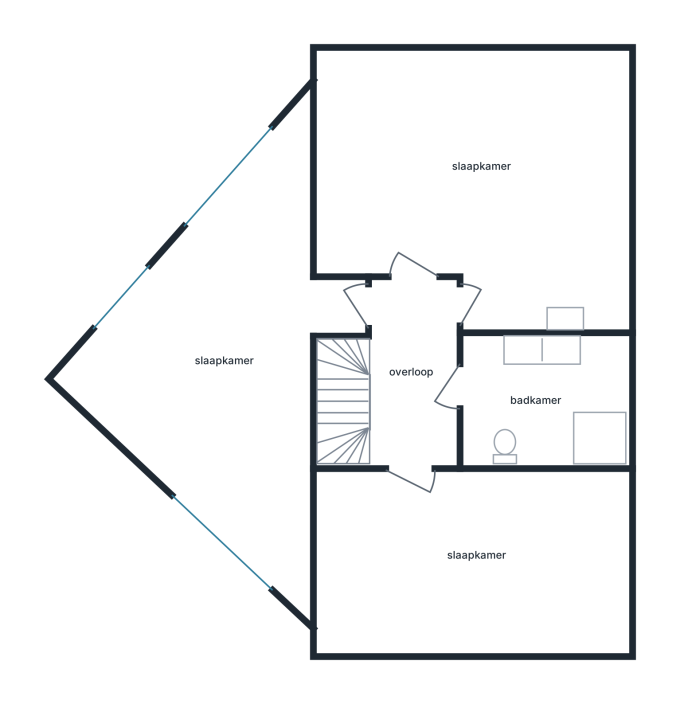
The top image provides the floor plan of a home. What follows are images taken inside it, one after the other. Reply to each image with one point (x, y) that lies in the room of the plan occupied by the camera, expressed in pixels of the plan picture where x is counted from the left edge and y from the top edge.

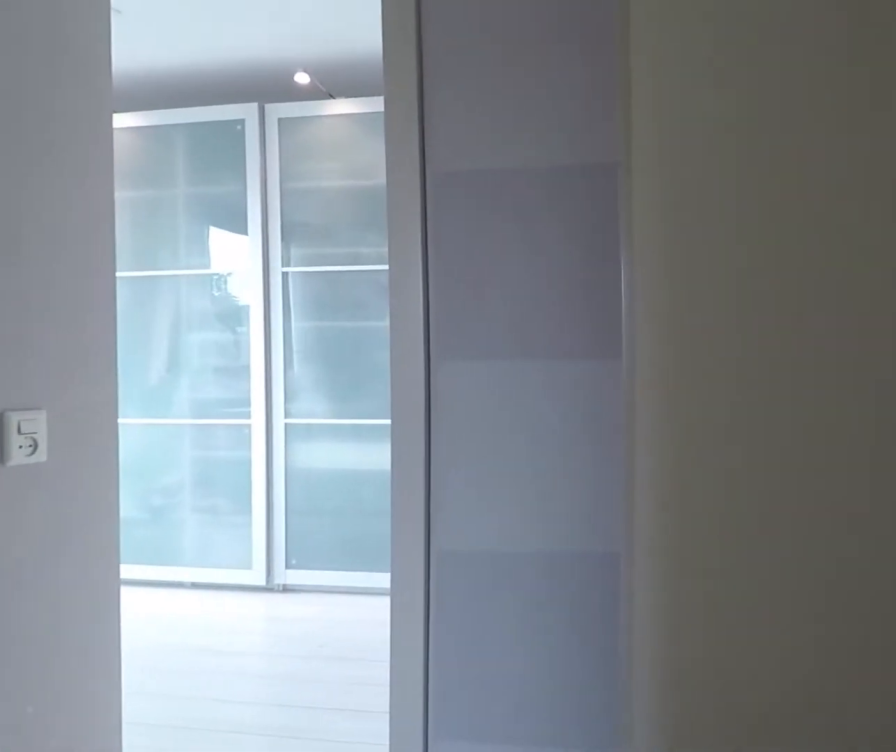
(443, 440)
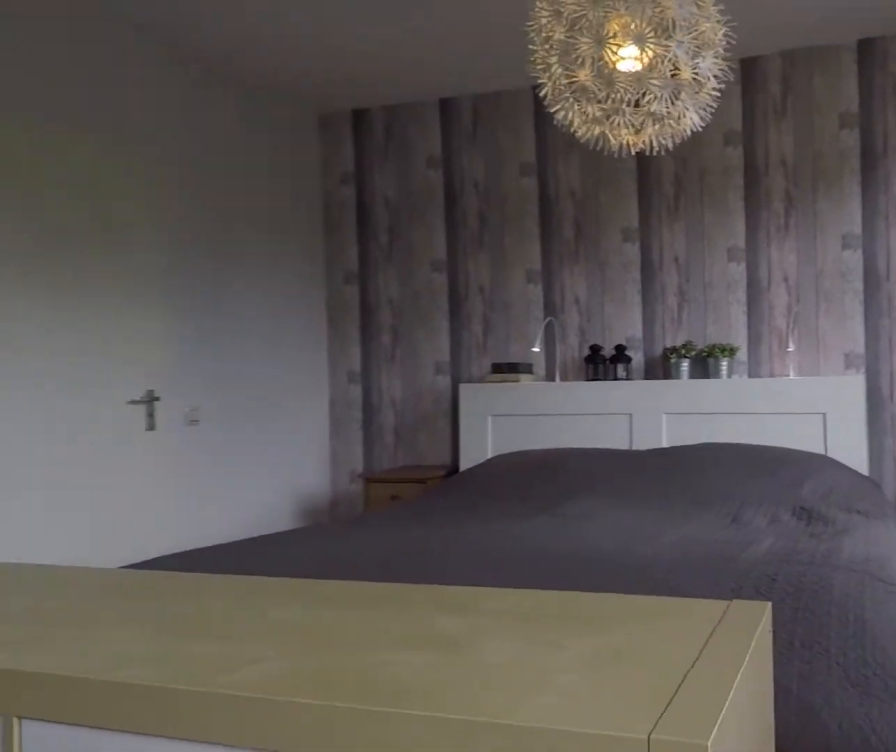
(624, 192)
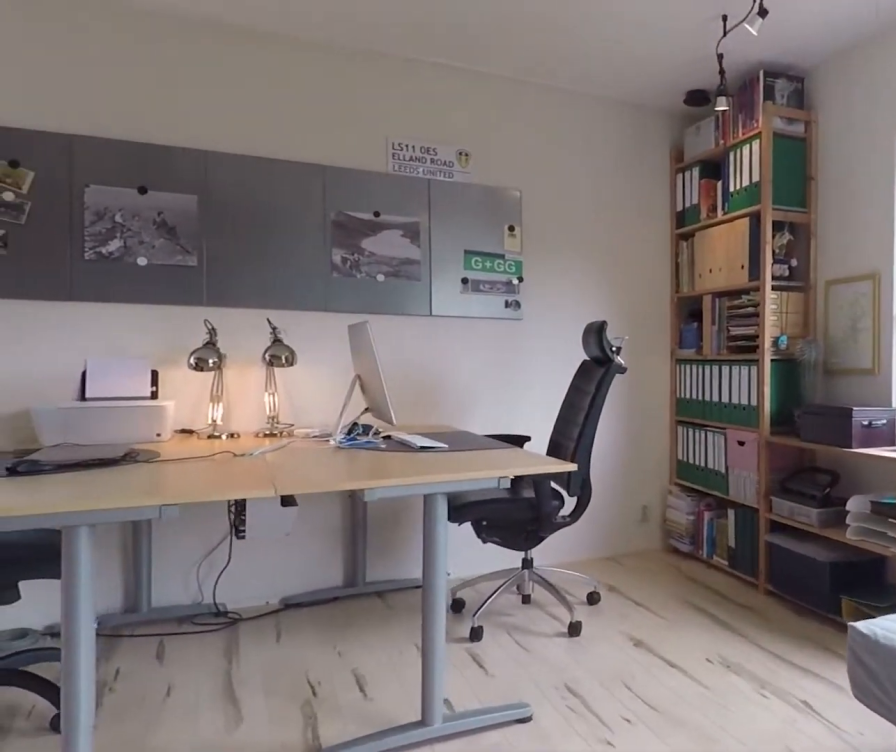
(235, 481)
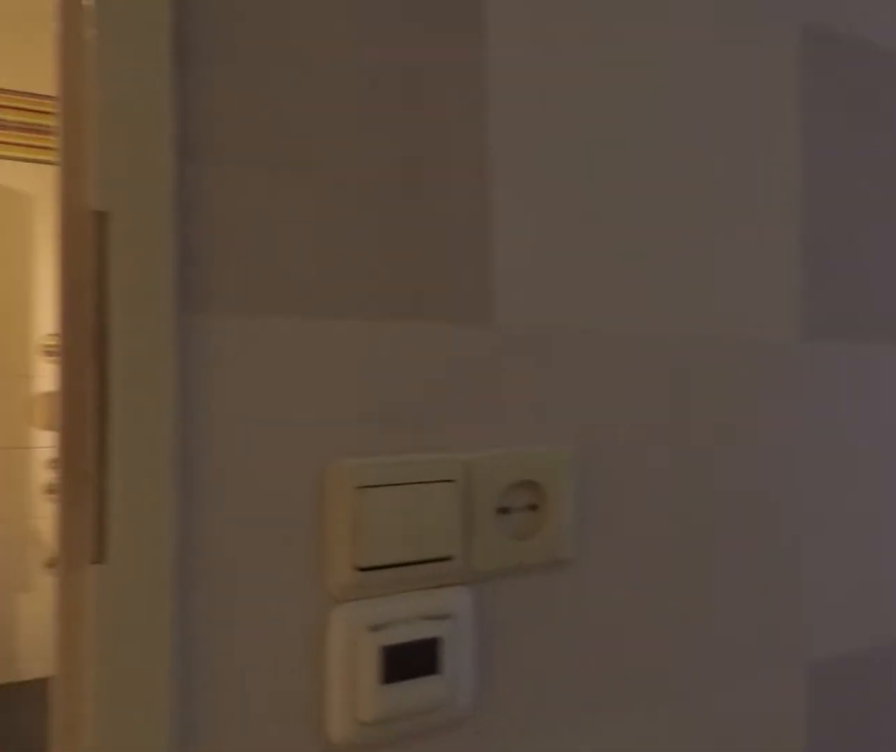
(443, 443)
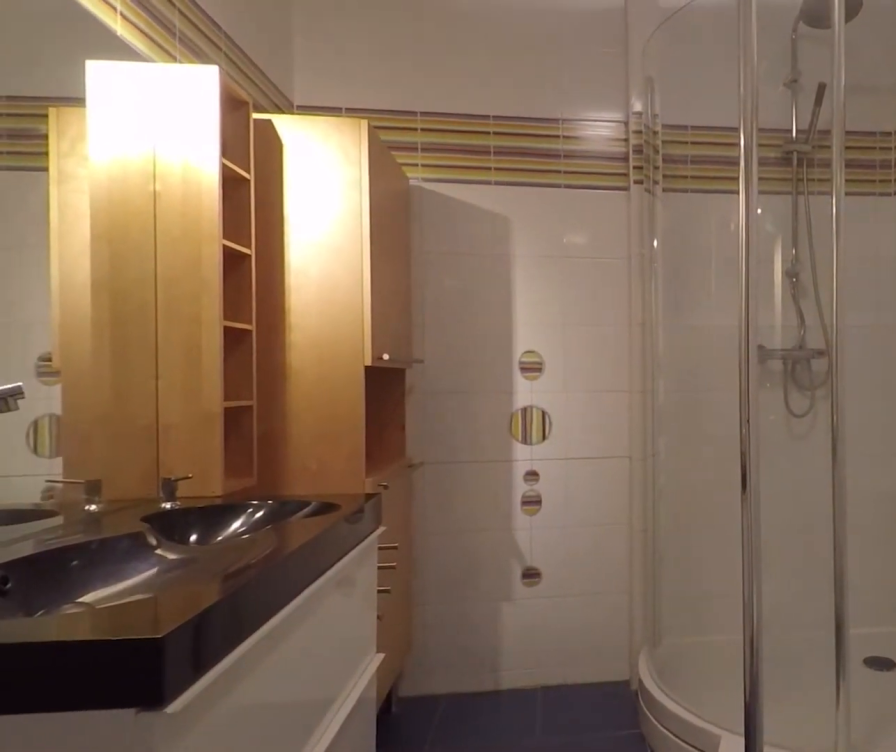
(546, 400)
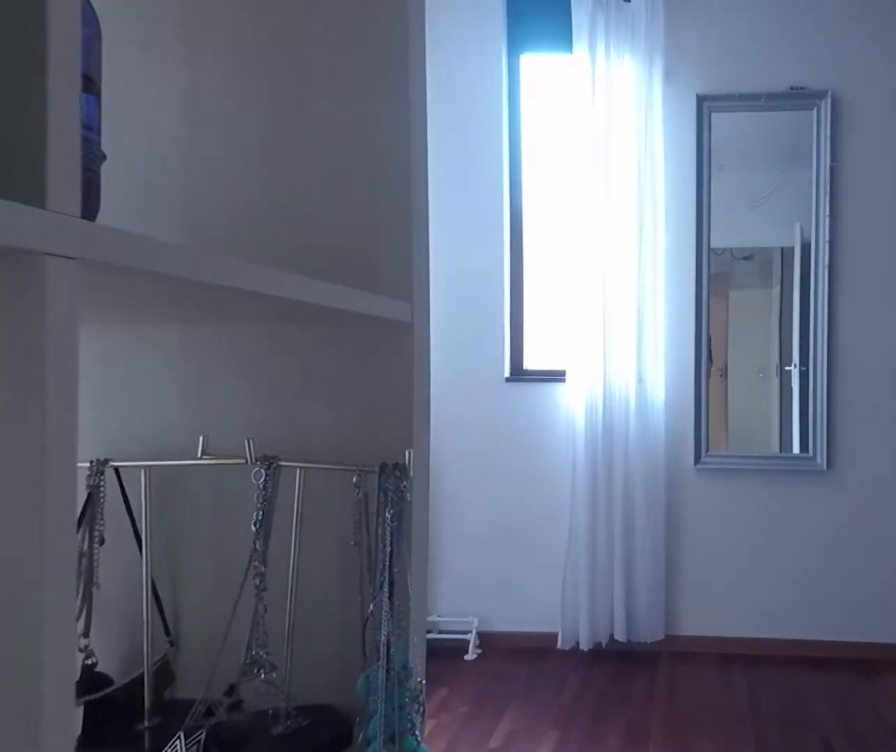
(472, 561)
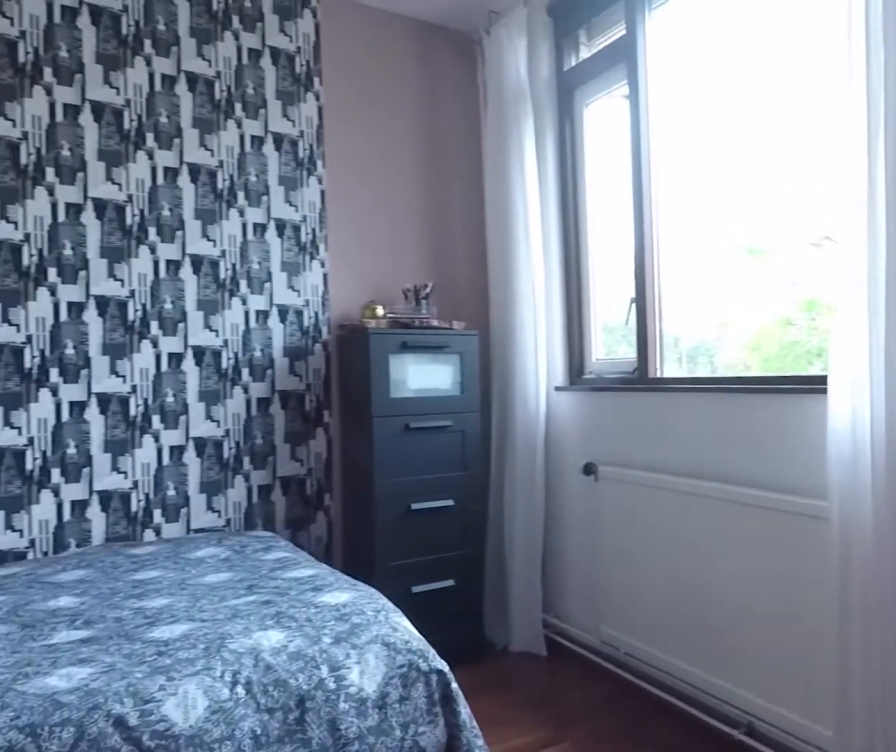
(472, 561)
